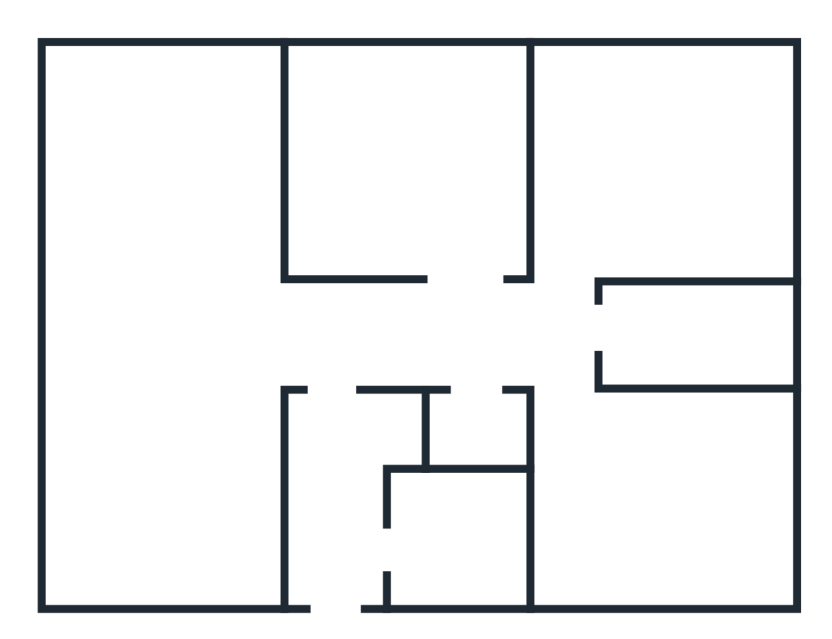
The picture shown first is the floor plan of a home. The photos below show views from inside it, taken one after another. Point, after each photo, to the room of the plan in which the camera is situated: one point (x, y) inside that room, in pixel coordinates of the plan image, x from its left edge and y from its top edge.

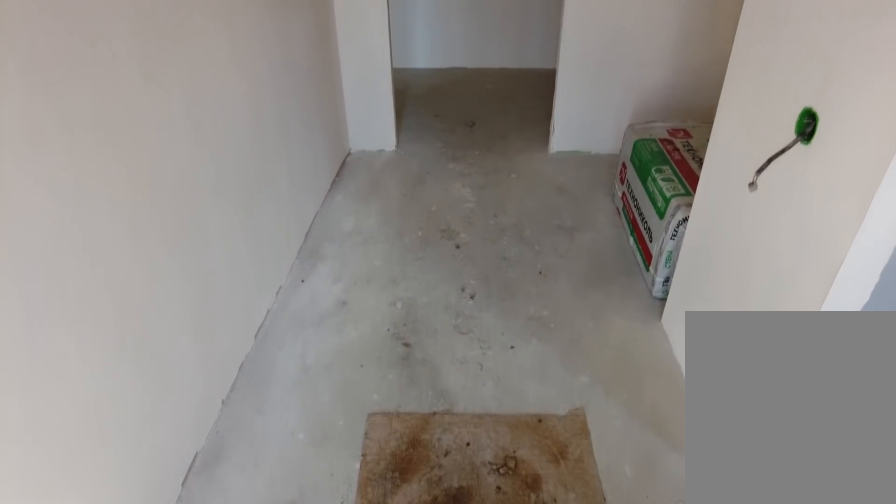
(337, 583)
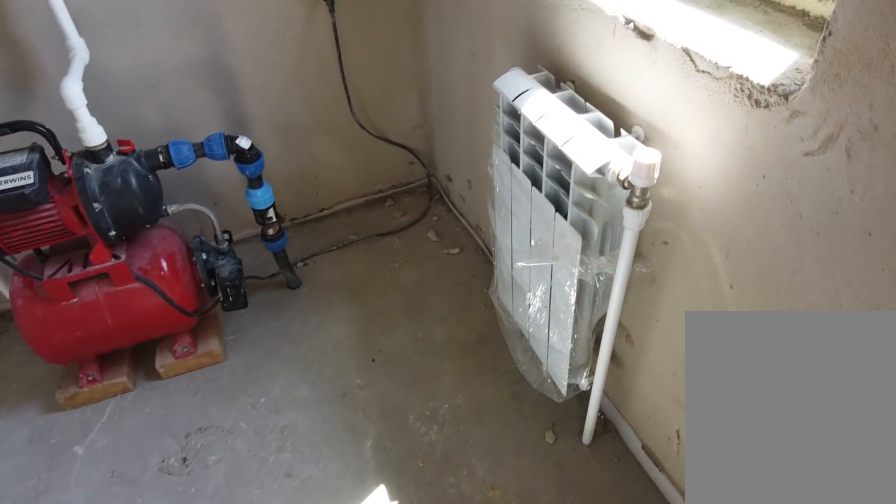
(428, 575)
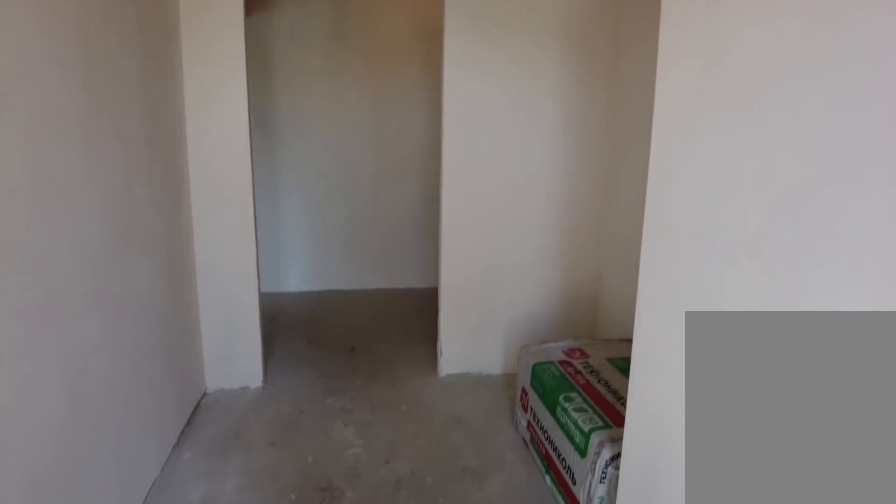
(351, 568)
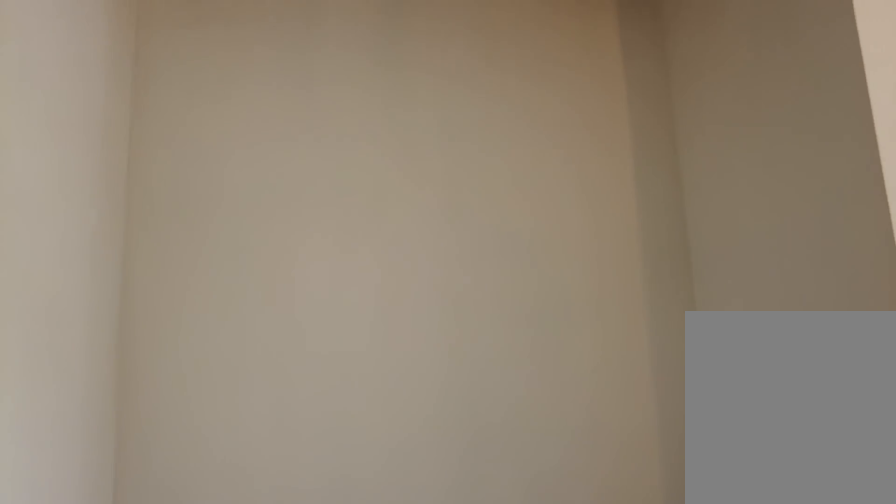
(329, 455)
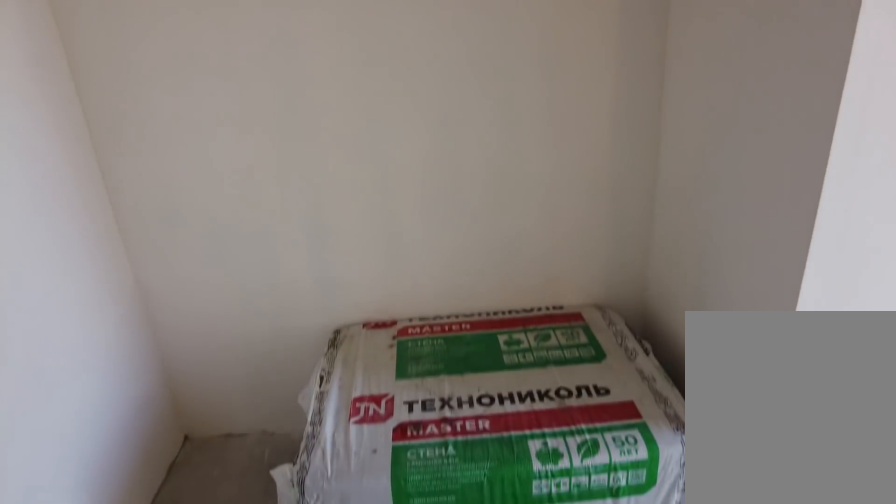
(329, 455)
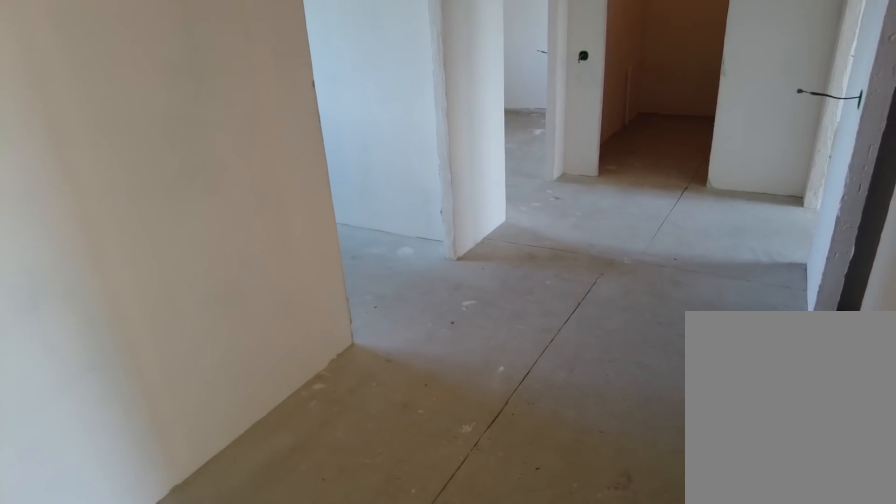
(336, 362)
